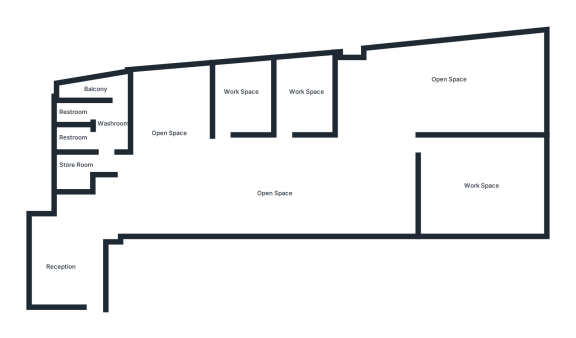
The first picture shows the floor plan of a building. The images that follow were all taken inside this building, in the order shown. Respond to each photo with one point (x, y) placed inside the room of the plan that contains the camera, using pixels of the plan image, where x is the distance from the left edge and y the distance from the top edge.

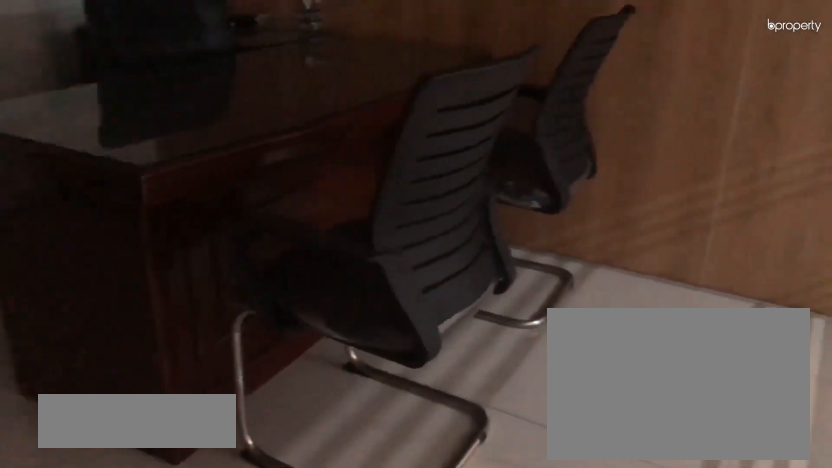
(295, 101)
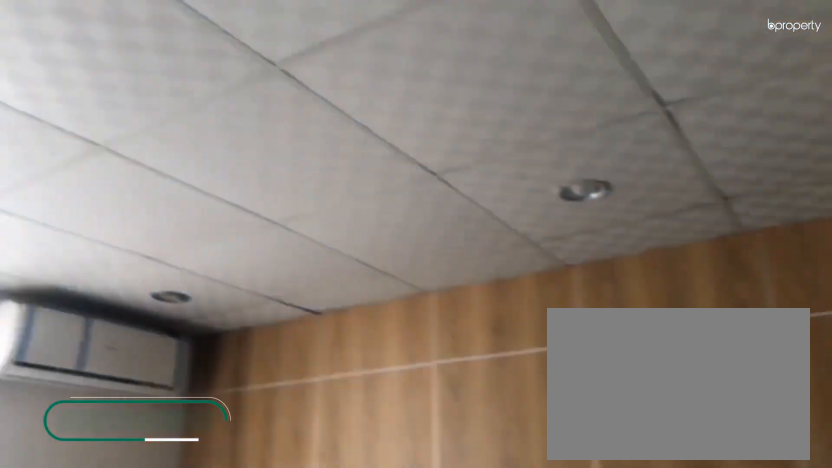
(232, 100)
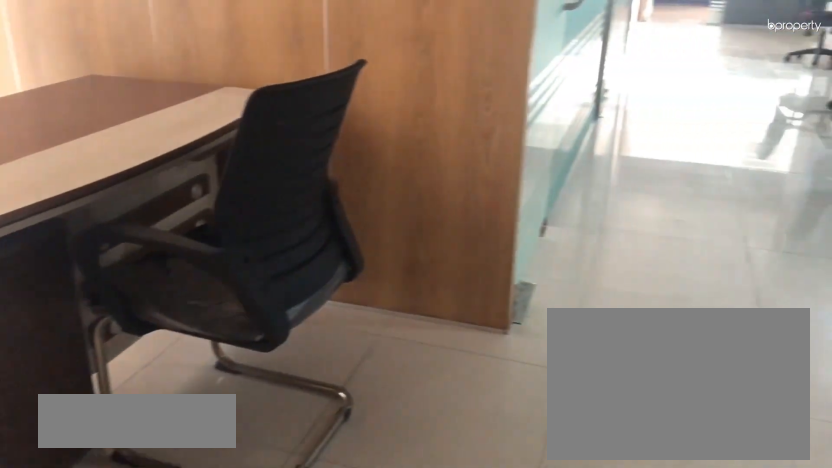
(175, 138)
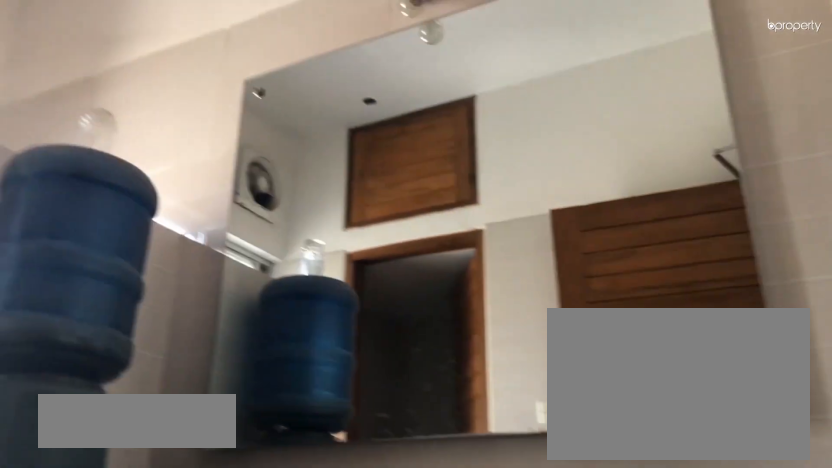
(111, 136)
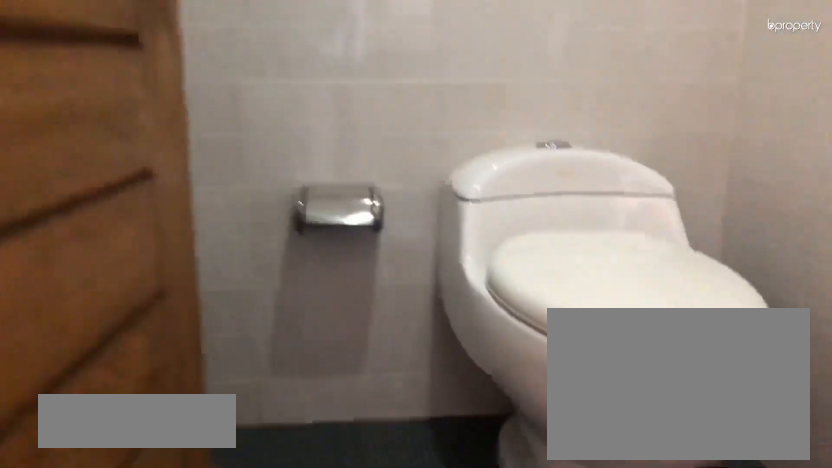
(71, 111)
